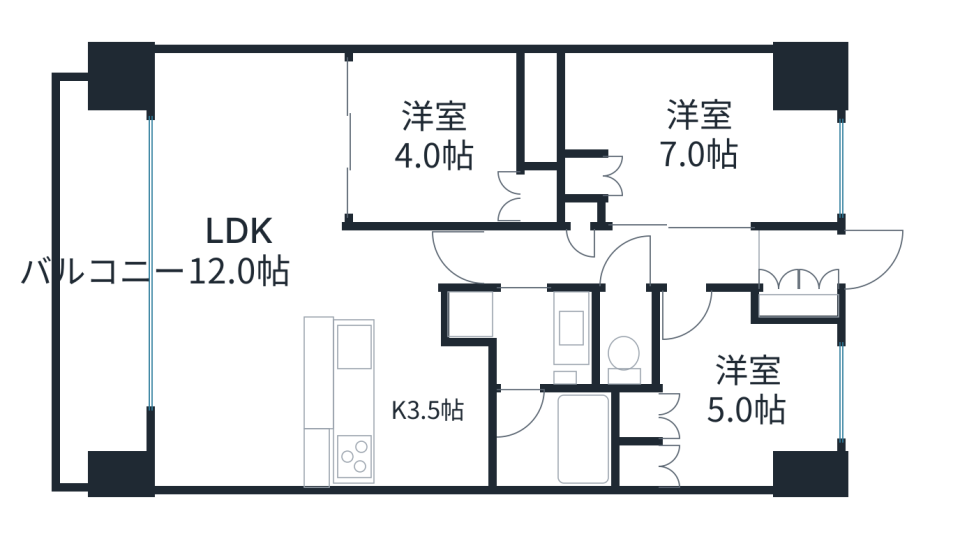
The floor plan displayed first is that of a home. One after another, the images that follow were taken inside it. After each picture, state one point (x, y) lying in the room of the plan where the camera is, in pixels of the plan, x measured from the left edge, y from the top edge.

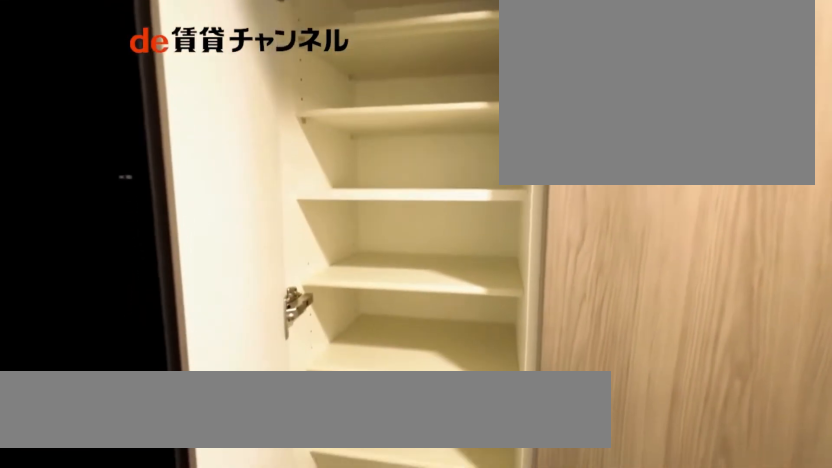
(799, 306)
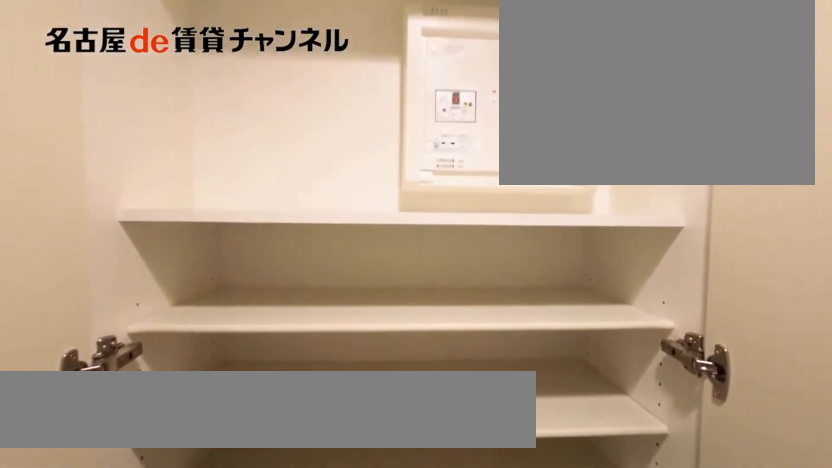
(799, 306)
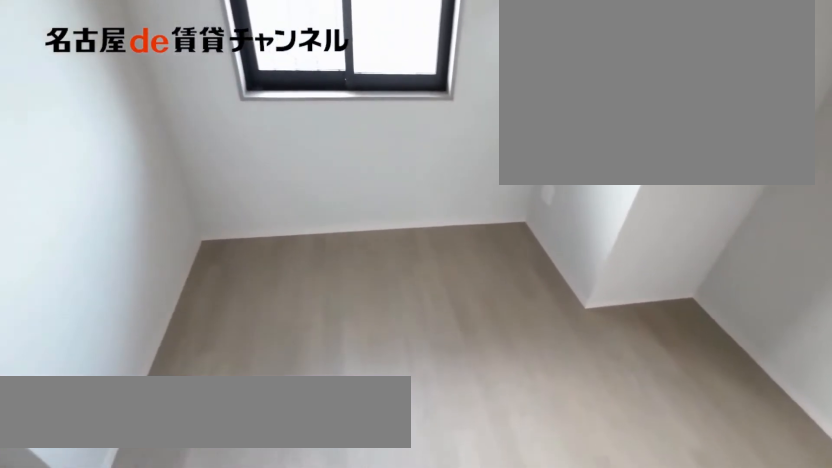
(747, 393)
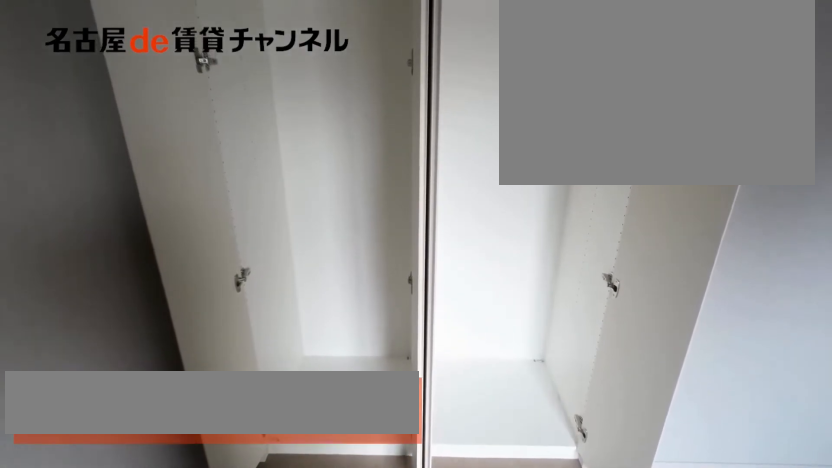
(638, 438)
